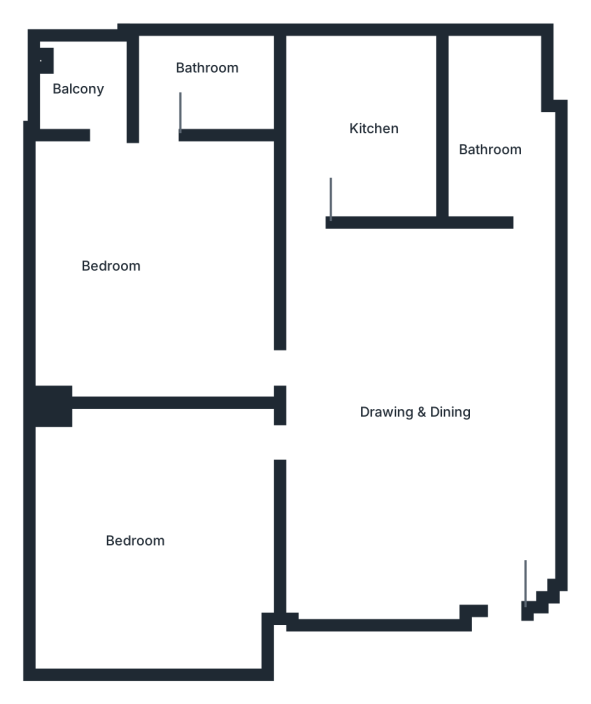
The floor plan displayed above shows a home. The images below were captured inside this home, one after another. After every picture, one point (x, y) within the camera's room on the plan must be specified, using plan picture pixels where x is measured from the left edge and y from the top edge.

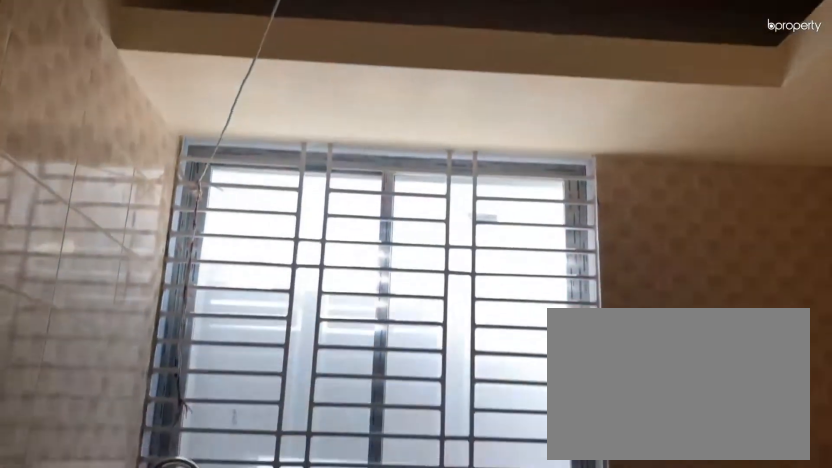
(362, 134)
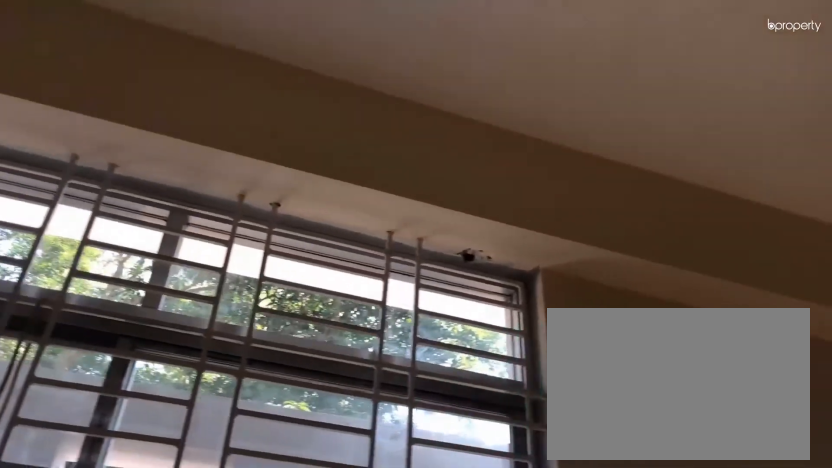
(163, 244)
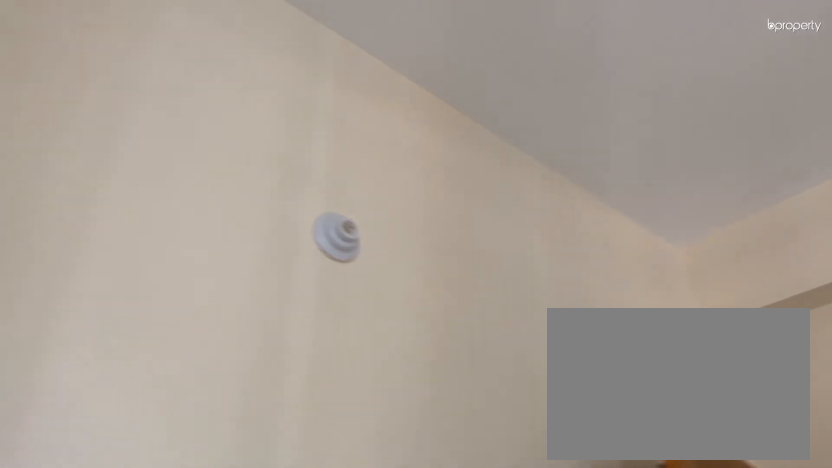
(156, 529)
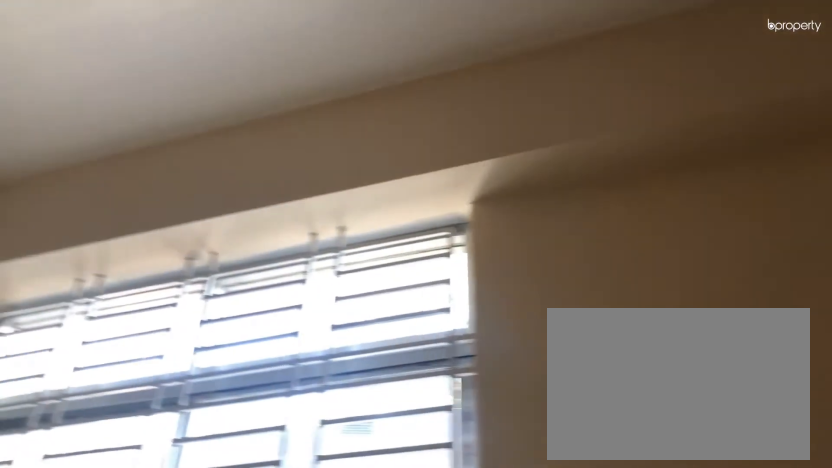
(156, 529)
